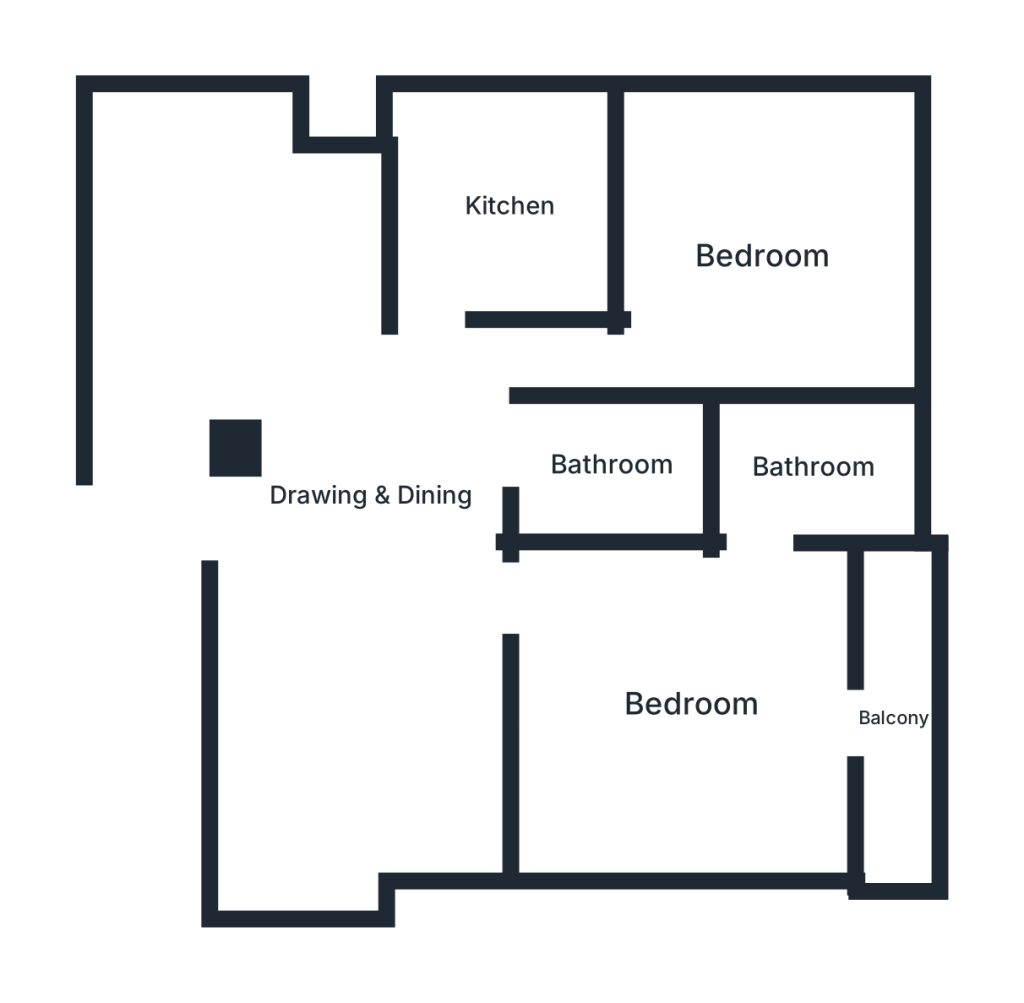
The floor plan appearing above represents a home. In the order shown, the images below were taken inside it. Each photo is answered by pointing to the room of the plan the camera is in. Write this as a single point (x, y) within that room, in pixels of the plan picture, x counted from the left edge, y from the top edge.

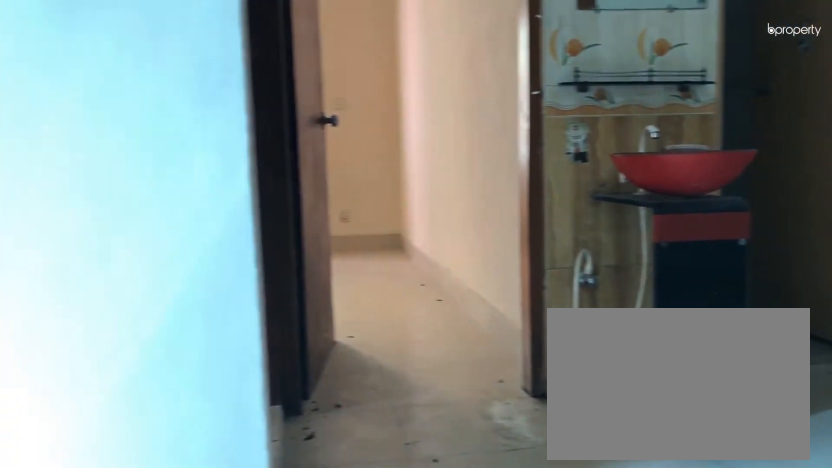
(368, 488)
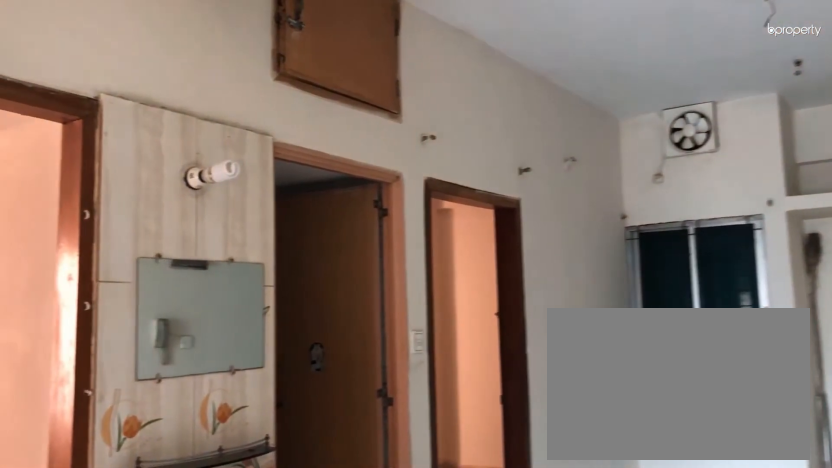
(369, 489)
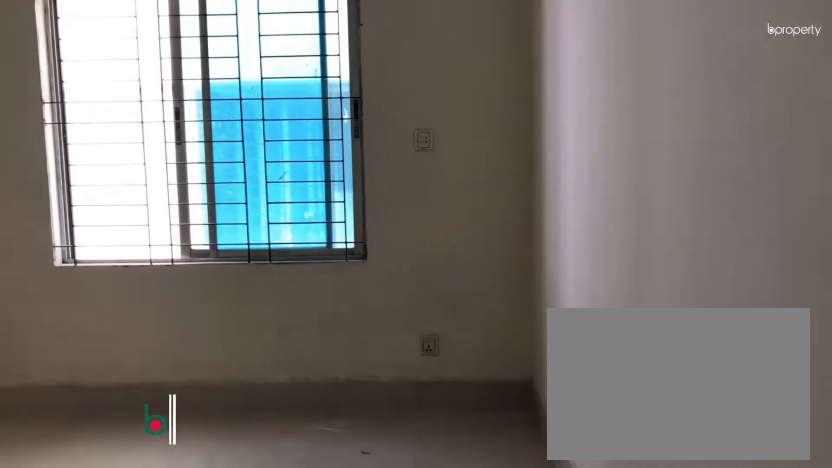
(763, 254)
